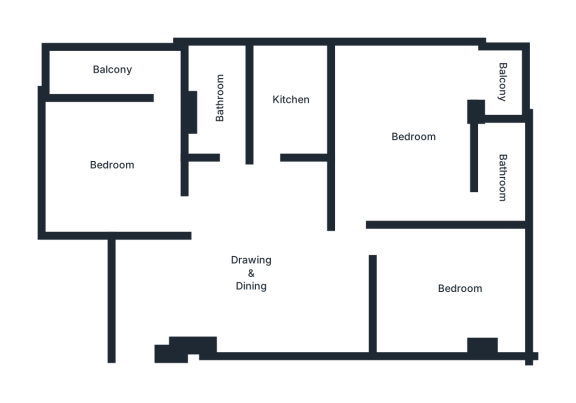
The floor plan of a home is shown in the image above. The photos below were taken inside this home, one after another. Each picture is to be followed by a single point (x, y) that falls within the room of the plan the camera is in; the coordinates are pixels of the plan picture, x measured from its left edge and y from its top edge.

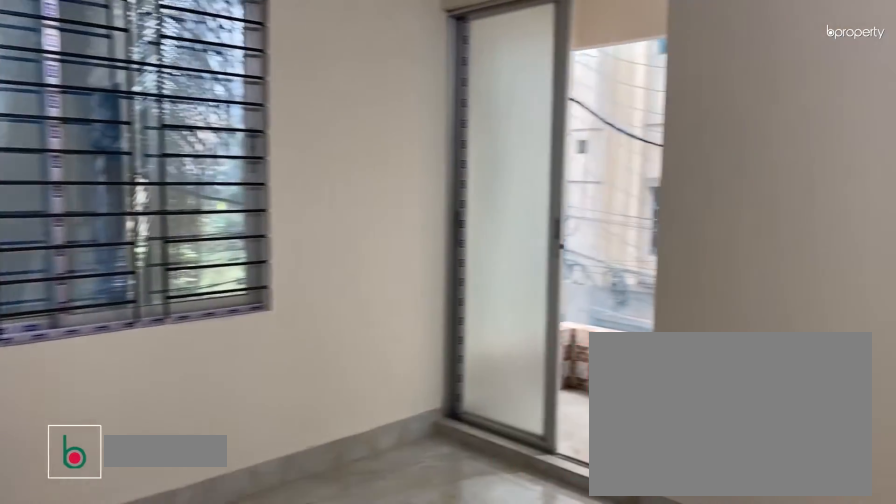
(414, 136)
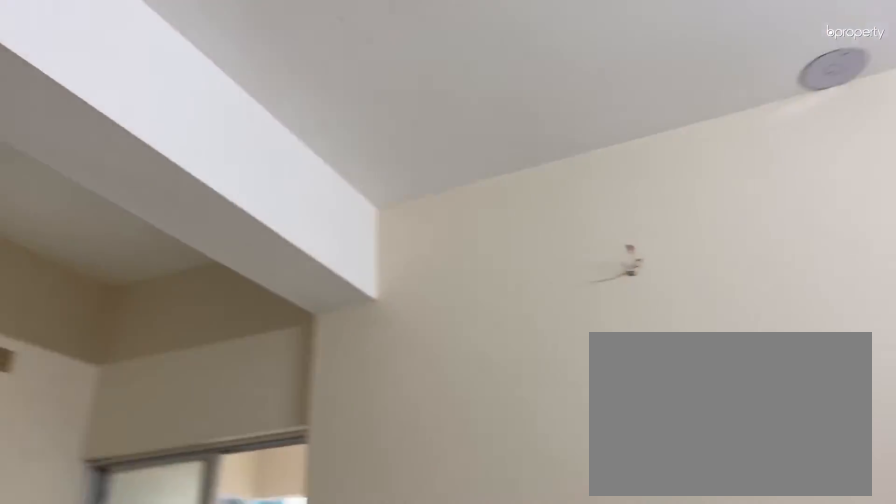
(414, 136)
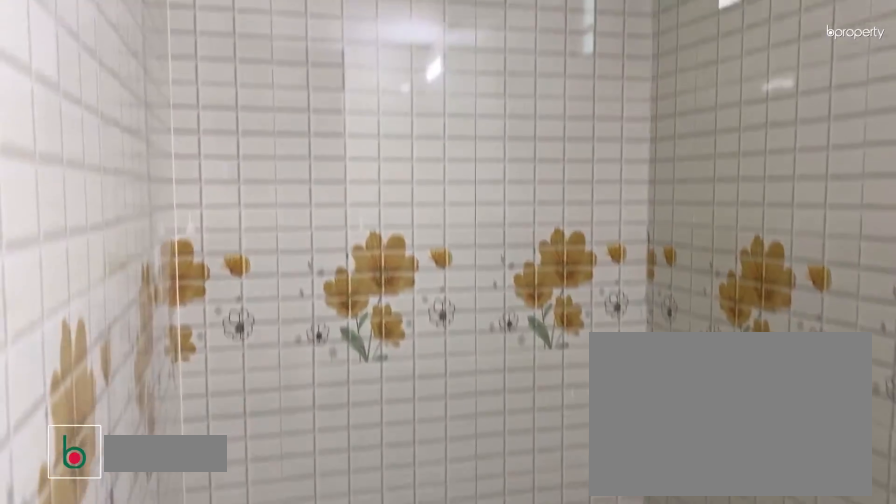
(503, 169)
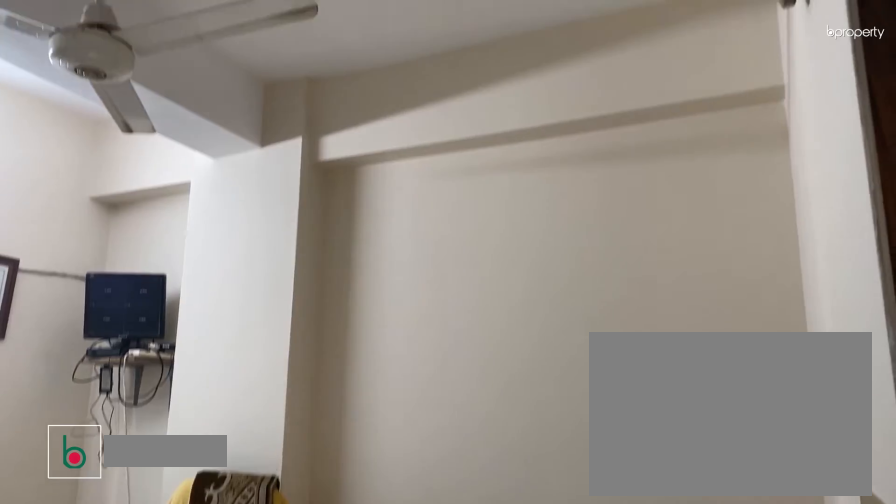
(490, 312)
